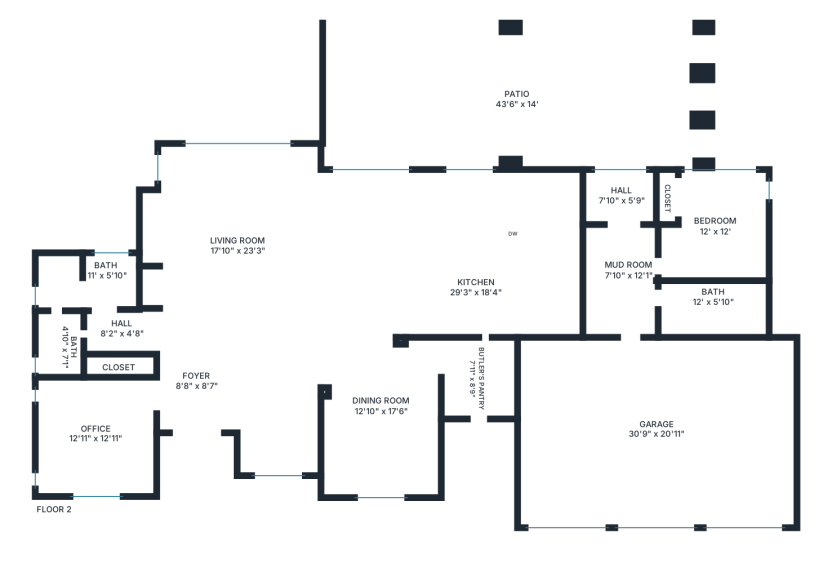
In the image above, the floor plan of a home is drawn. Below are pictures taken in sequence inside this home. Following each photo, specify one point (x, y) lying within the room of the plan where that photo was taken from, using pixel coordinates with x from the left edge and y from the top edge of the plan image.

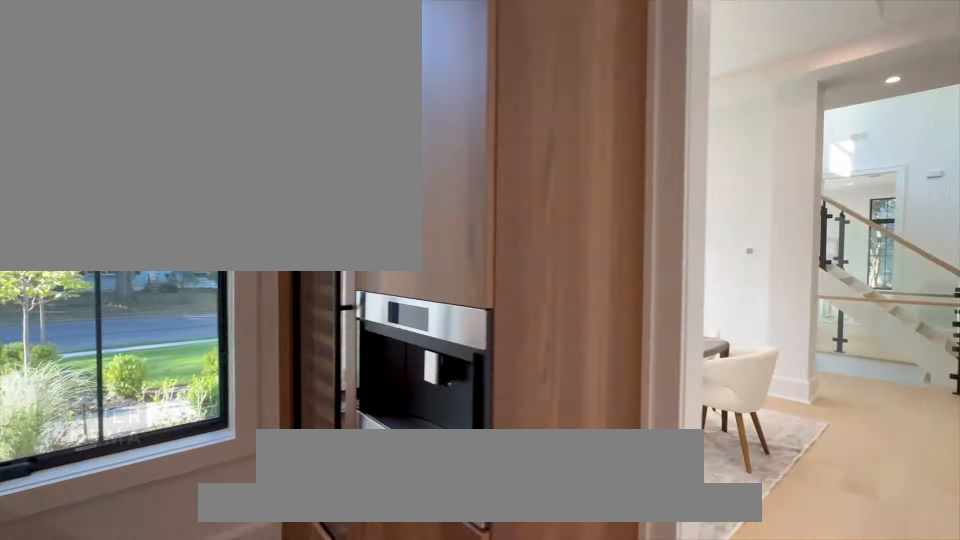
(478, 379)
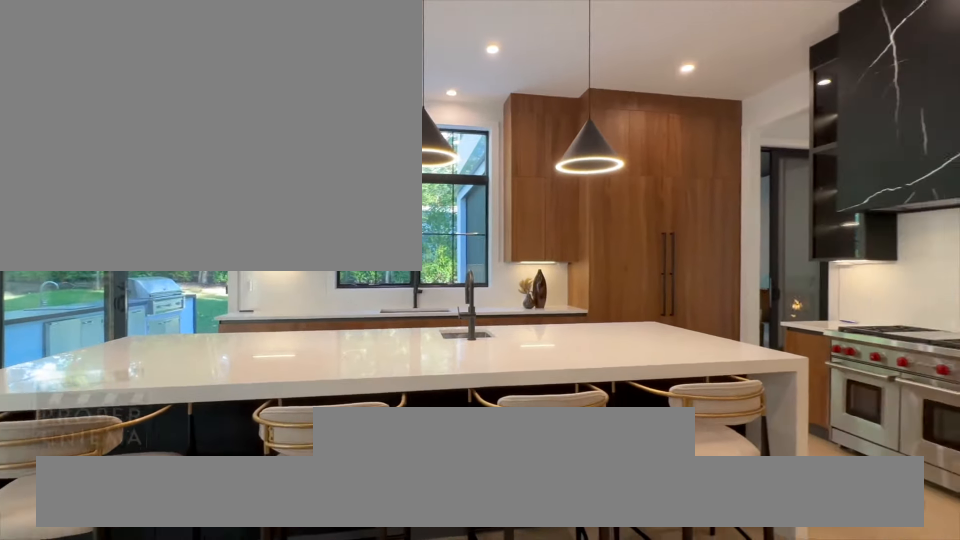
(450, 254)
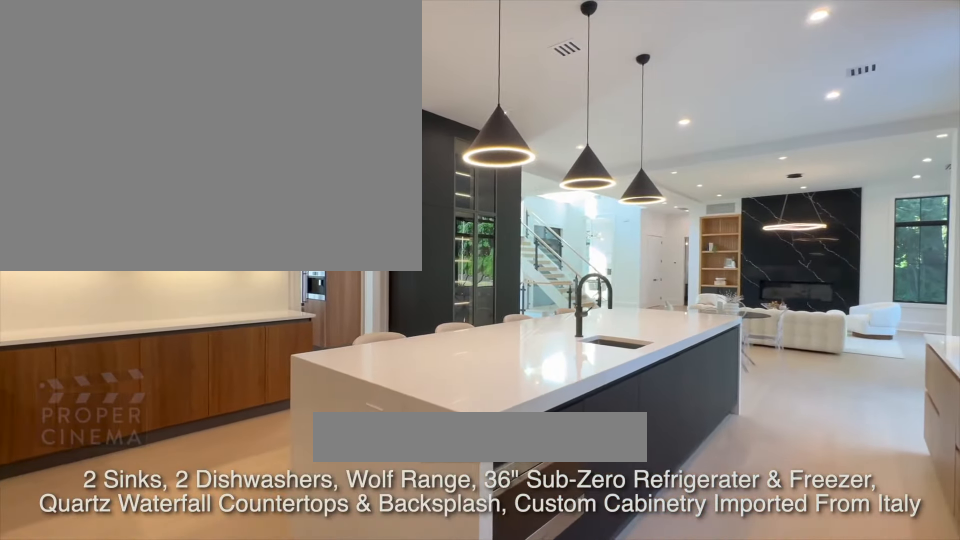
(450, 254)
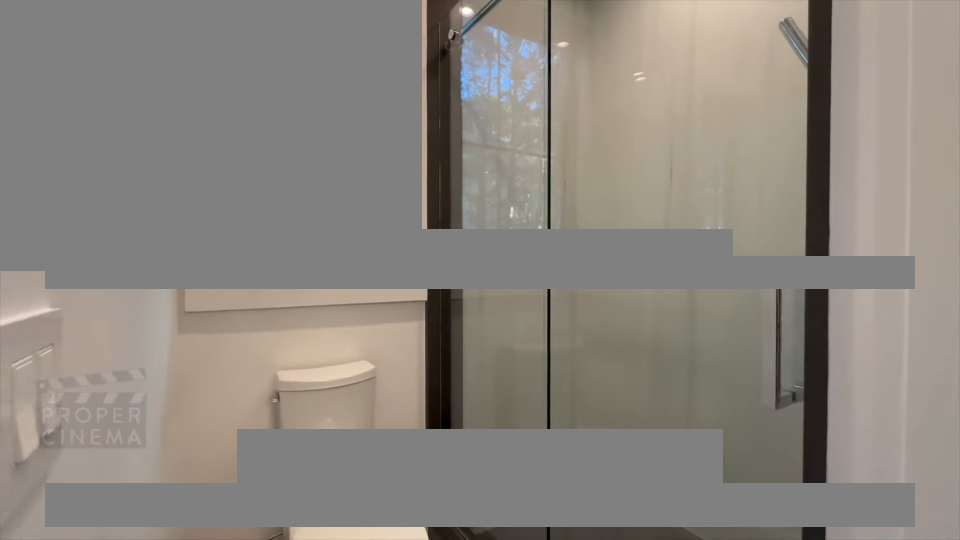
(86, 280)
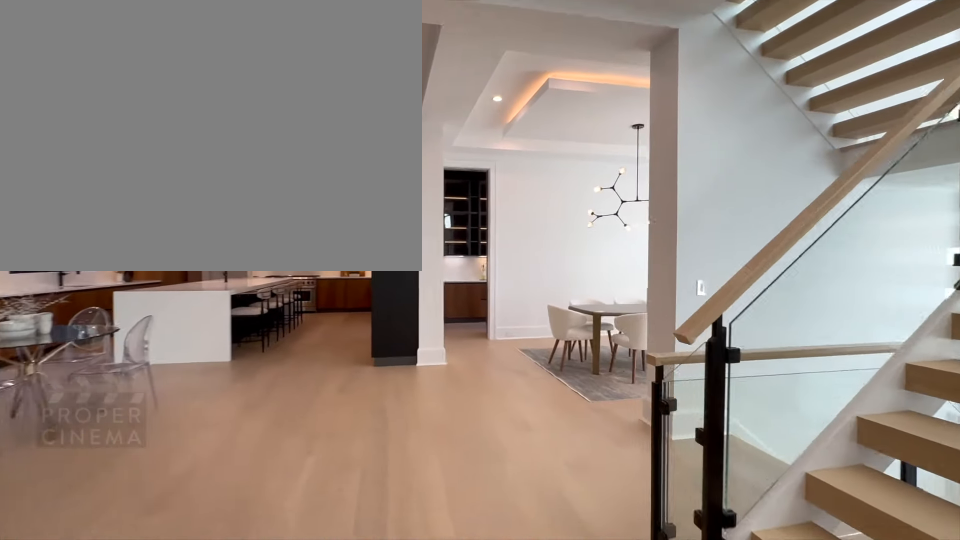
(233, 250)
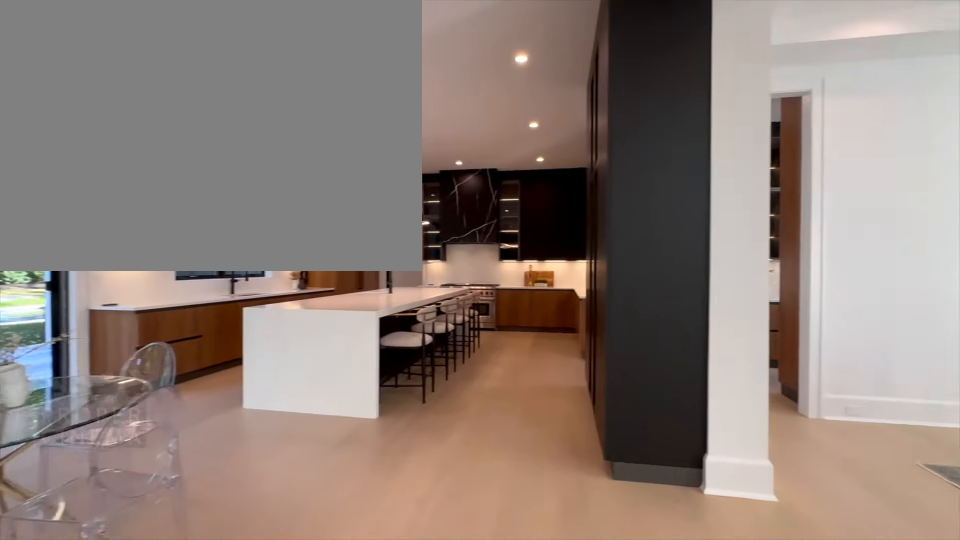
(233, 250)
